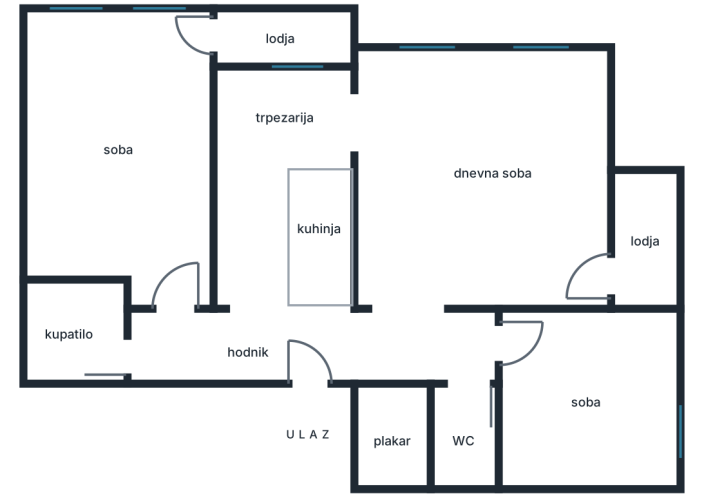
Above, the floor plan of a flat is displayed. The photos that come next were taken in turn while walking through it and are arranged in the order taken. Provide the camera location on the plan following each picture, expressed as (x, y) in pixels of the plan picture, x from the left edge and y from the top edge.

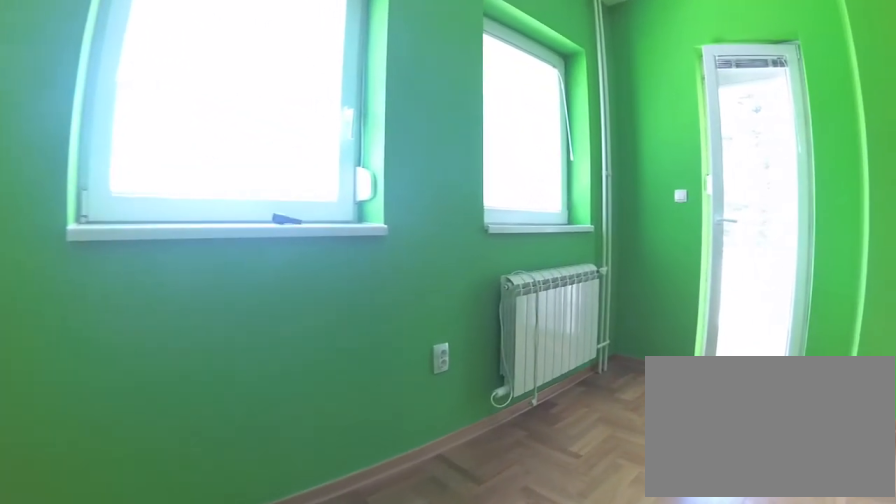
(66, 91)
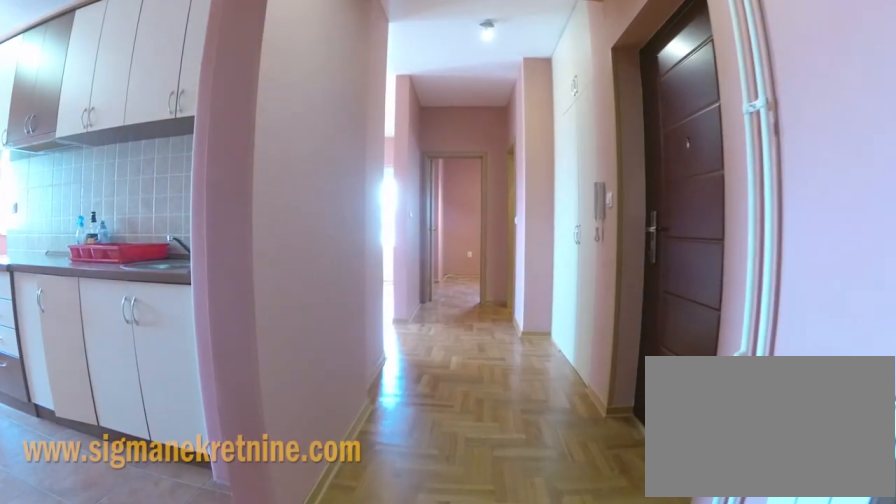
(224, 356)
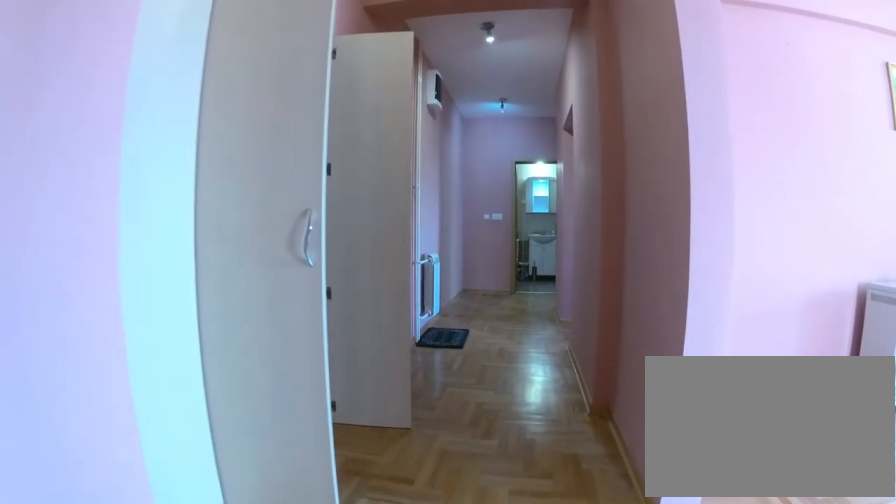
(445, 345)
